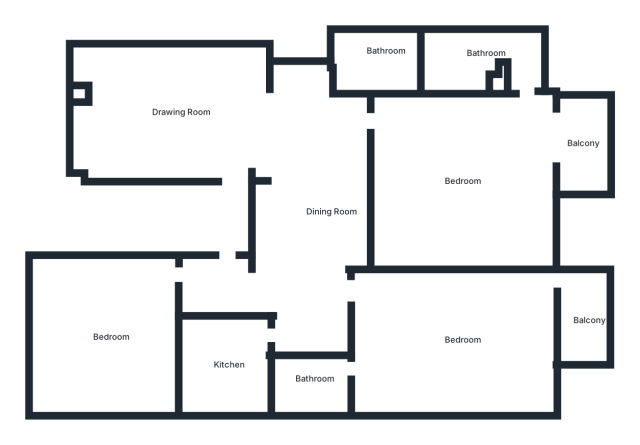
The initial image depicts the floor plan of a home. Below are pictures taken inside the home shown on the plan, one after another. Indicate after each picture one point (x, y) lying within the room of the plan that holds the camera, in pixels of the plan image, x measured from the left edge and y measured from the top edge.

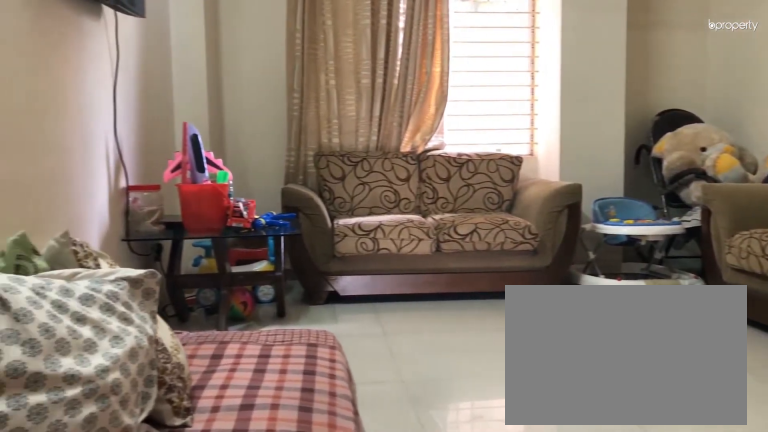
(148, 102)
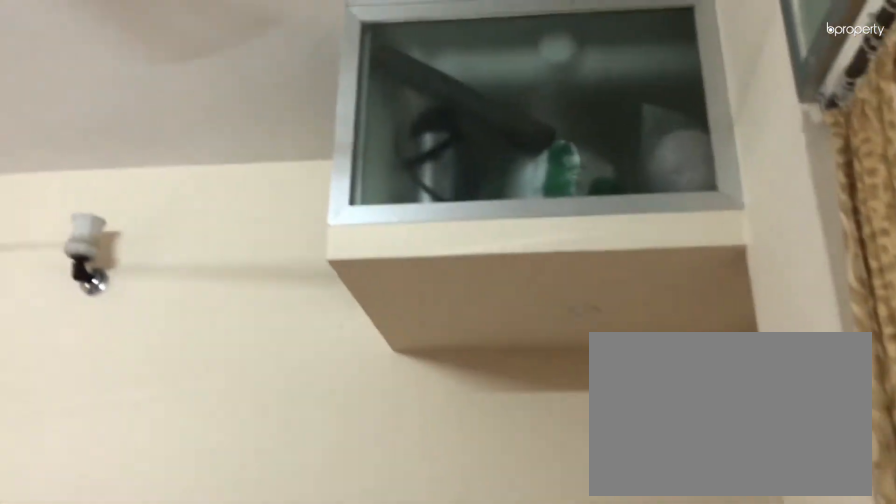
(148, 103)
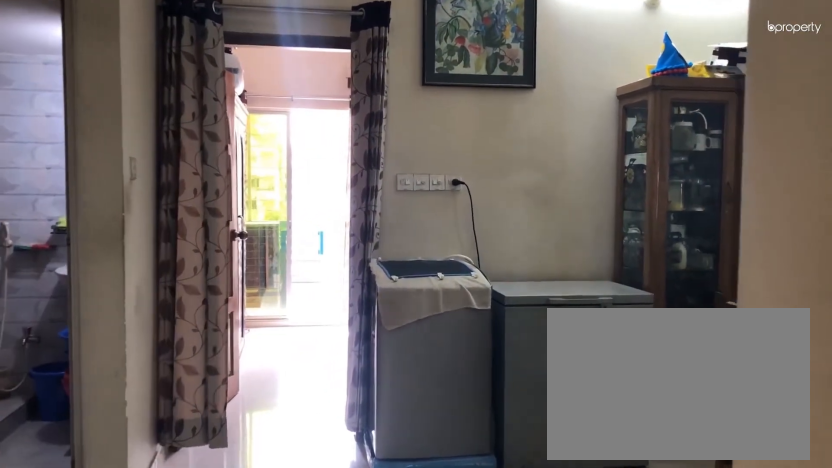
(307, 180)
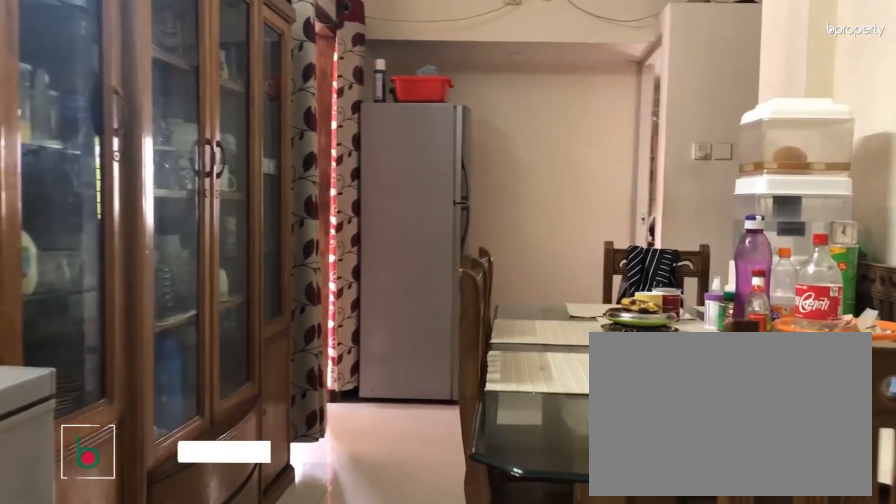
(339, 222)
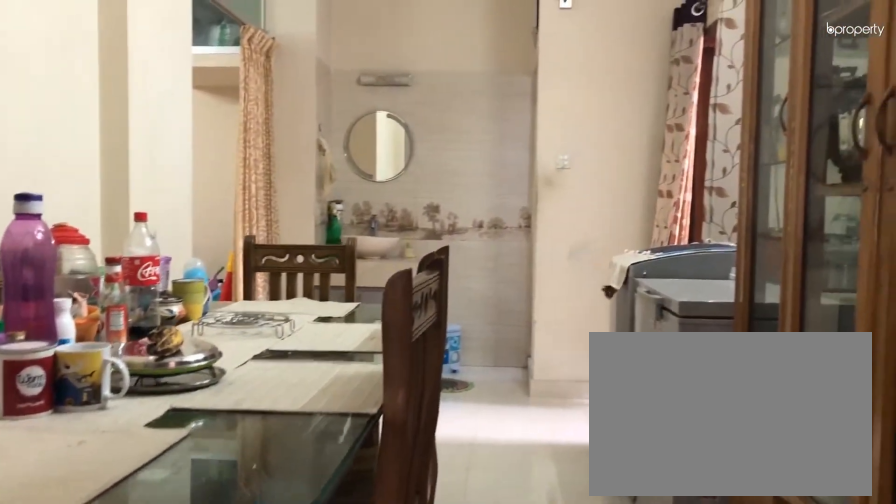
(340, 223)
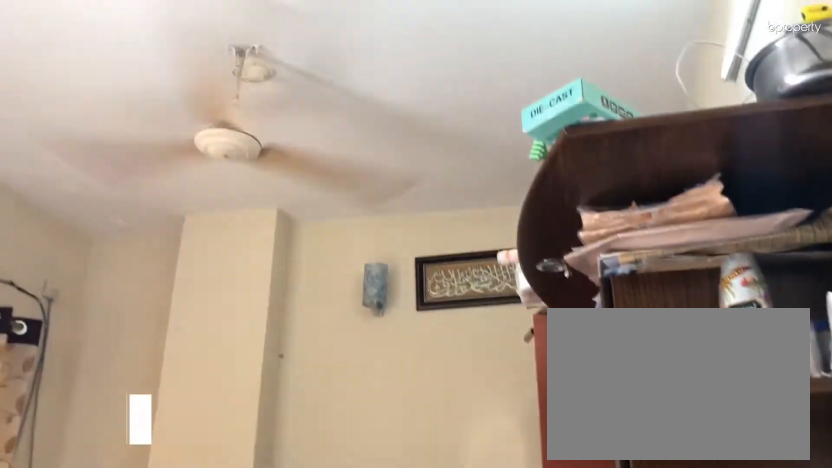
(470, 185)
